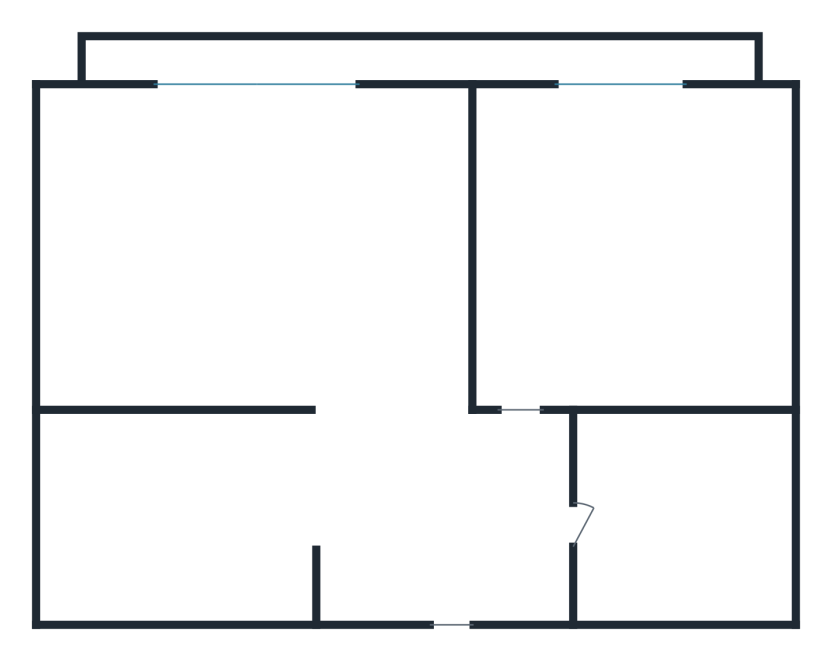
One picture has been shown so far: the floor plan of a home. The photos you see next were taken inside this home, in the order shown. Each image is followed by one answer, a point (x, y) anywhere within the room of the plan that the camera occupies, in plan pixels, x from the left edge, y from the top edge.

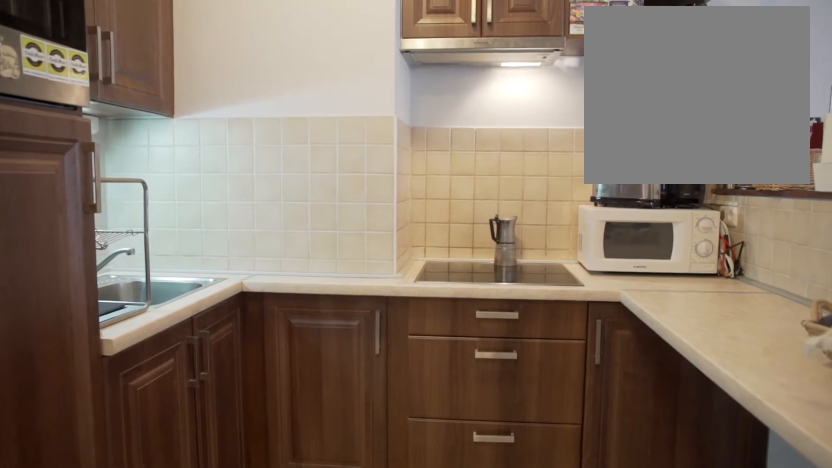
(254, 530)
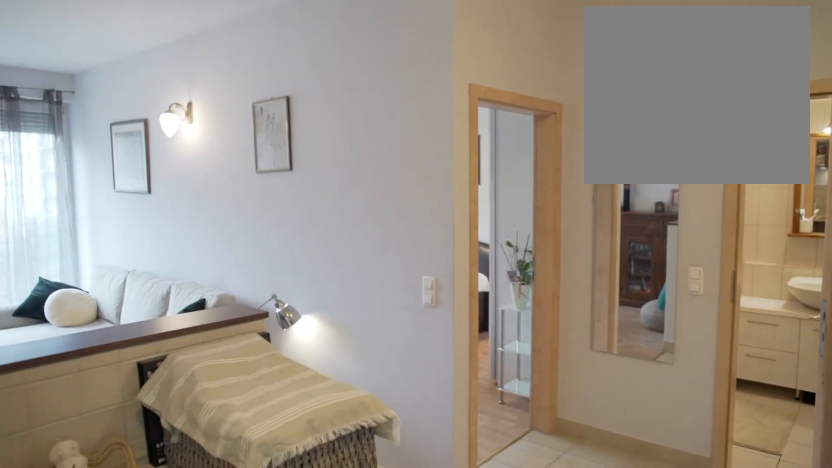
(140, 525)
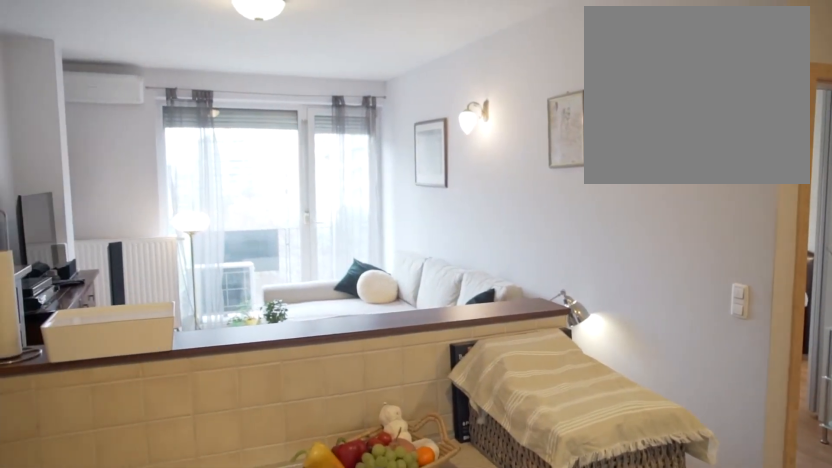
(140, 526)
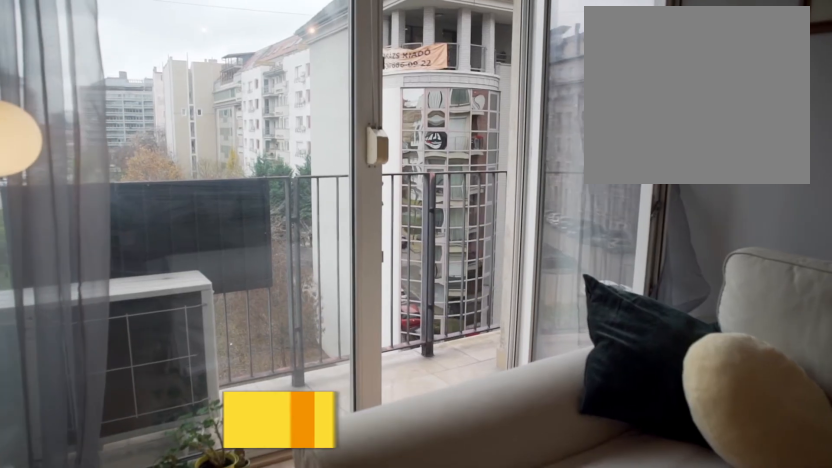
(279, 137)
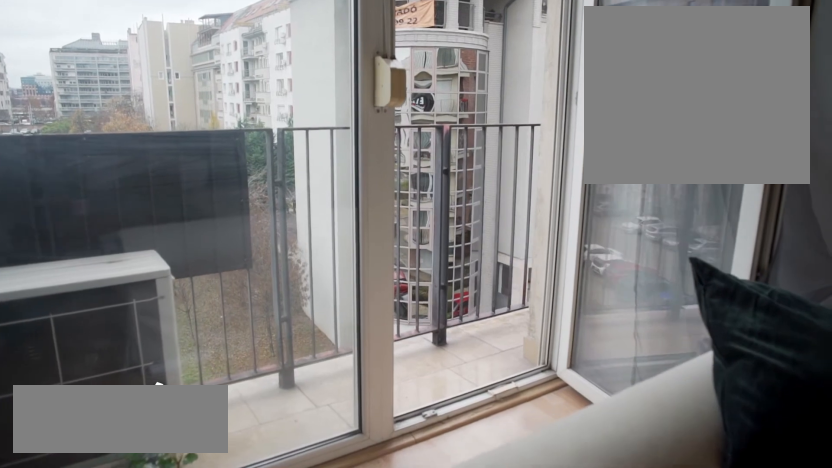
(280, 137)
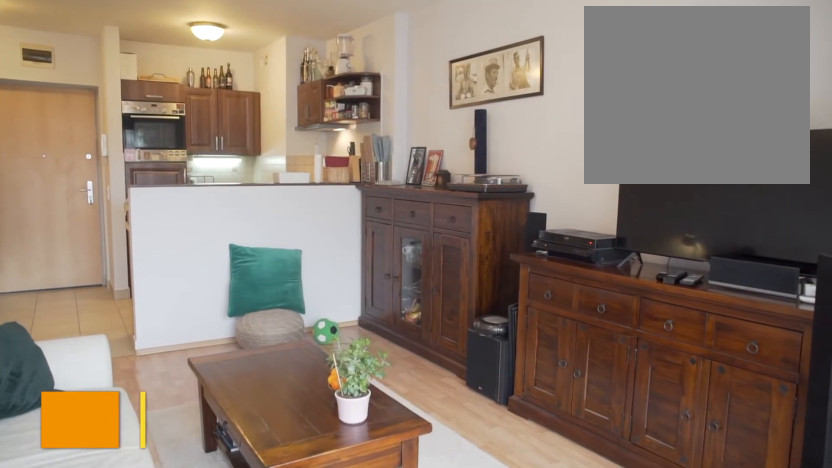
(254, 158)
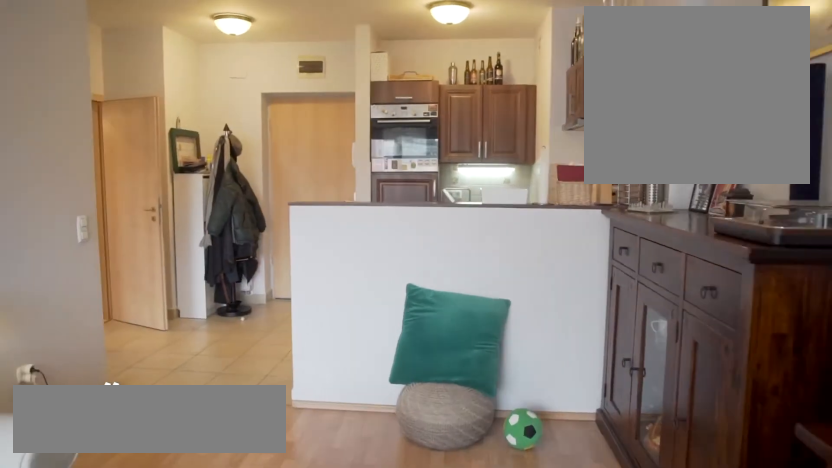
(275, 206)
